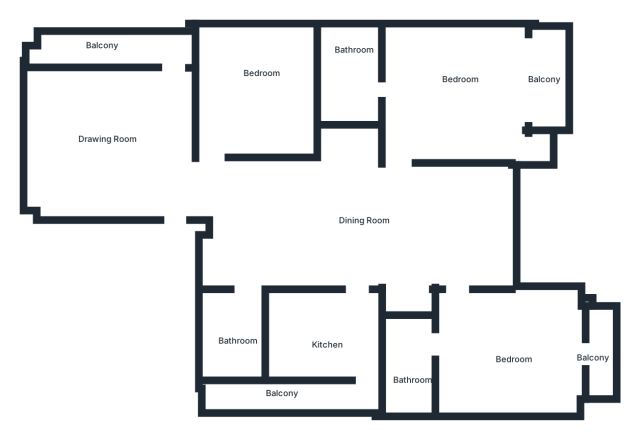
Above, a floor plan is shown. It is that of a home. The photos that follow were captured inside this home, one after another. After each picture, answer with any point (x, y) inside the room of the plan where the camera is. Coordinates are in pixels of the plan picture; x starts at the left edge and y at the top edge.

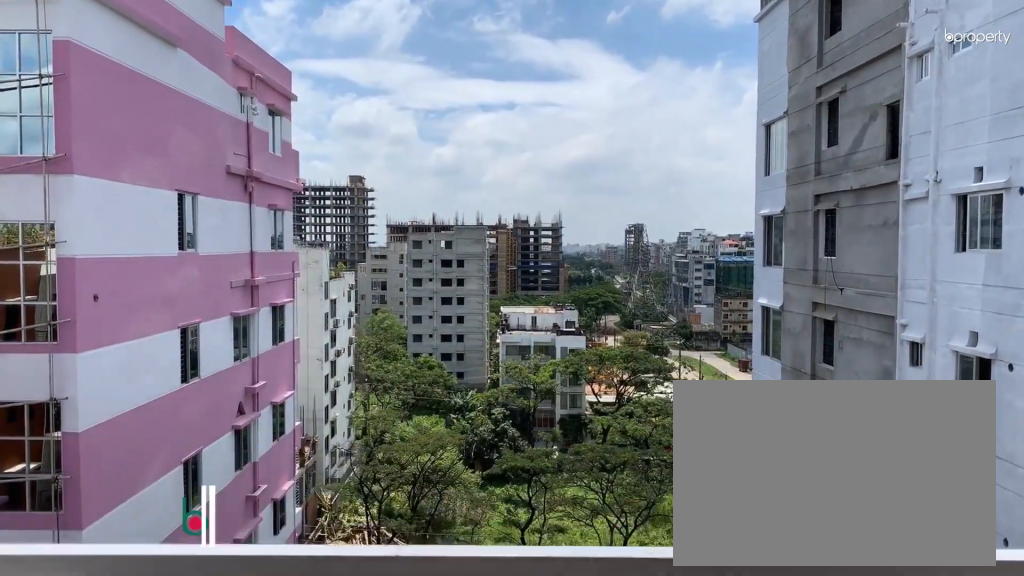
(601, 357)
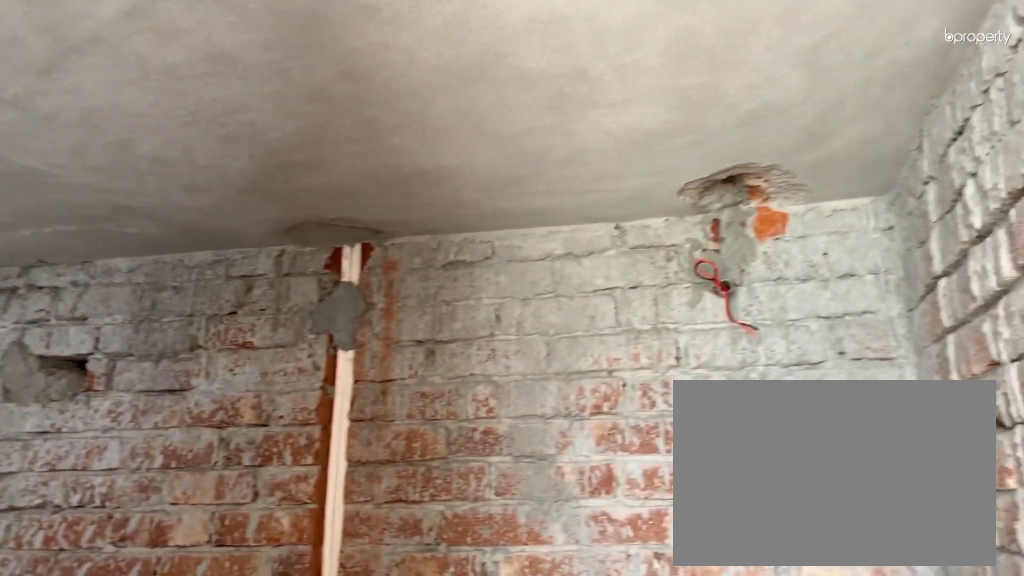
(408, 350)
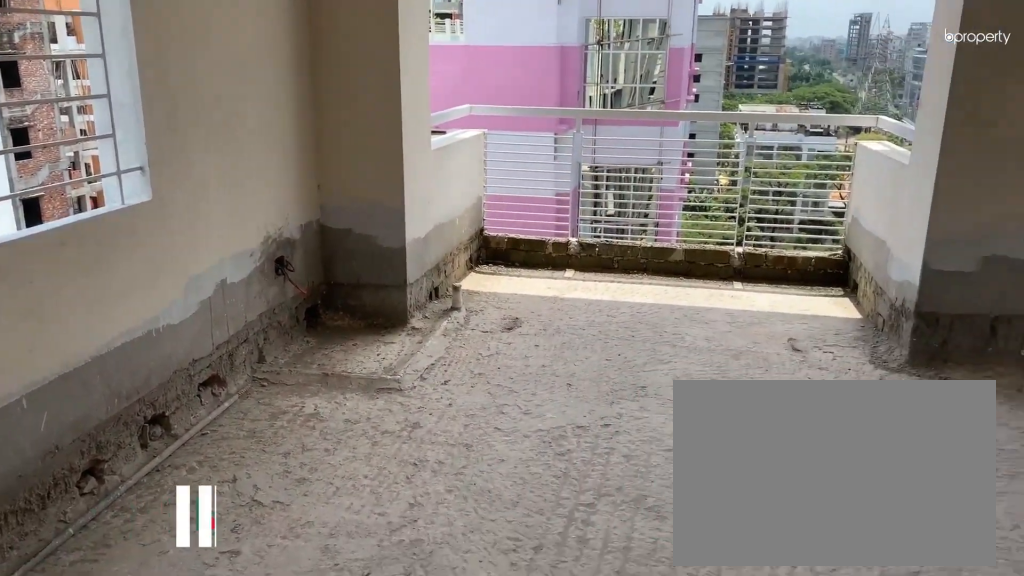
(467, 91)
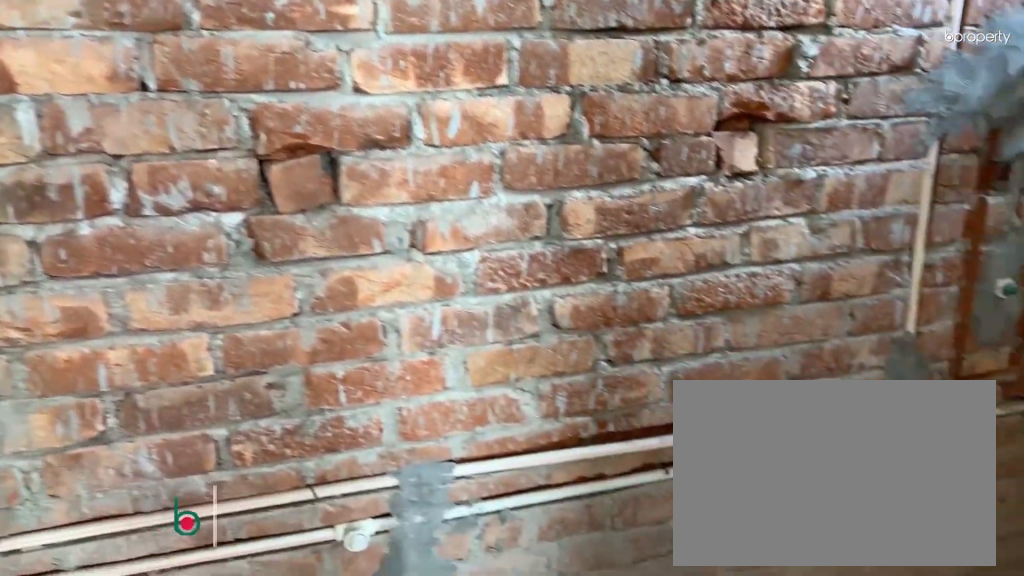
(342, 84)
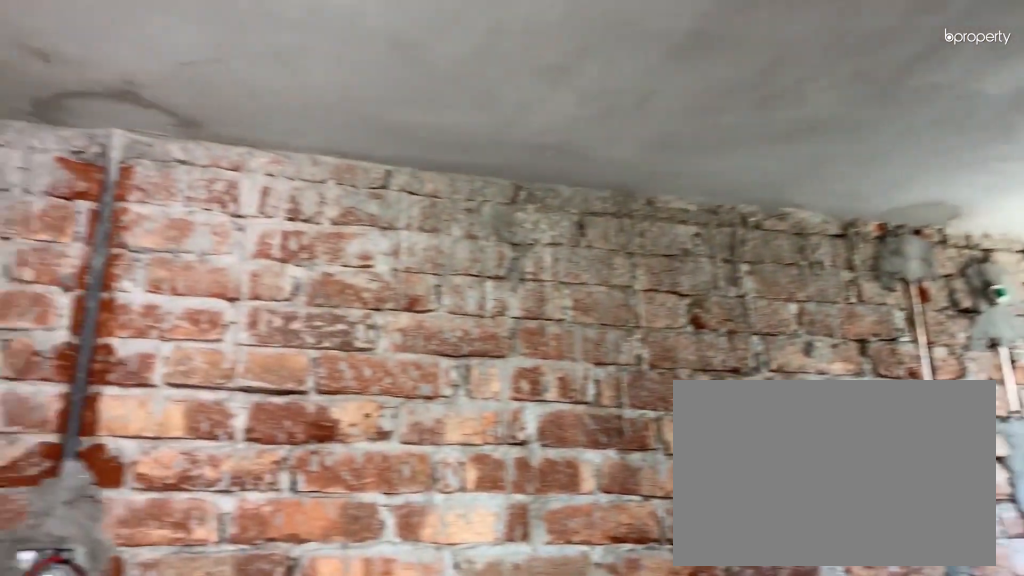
(344, 84)
